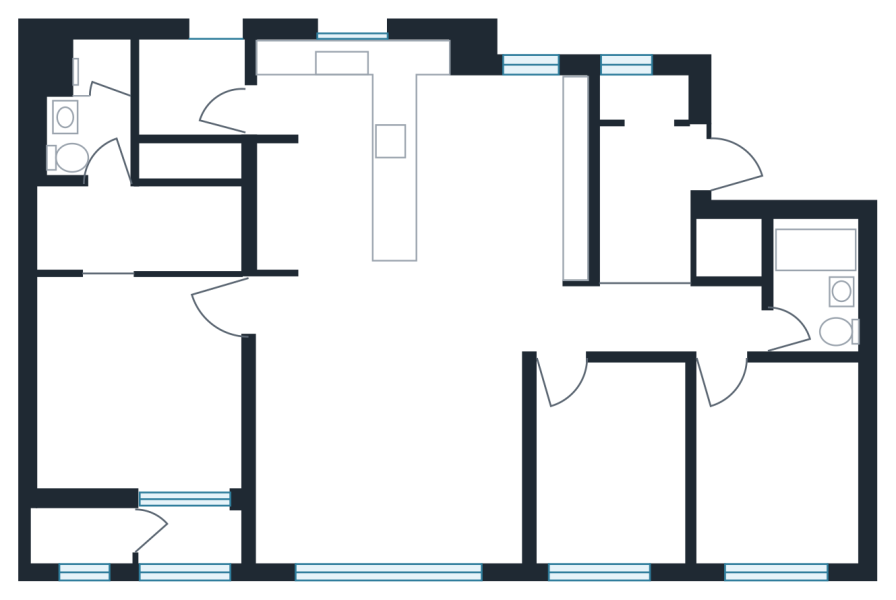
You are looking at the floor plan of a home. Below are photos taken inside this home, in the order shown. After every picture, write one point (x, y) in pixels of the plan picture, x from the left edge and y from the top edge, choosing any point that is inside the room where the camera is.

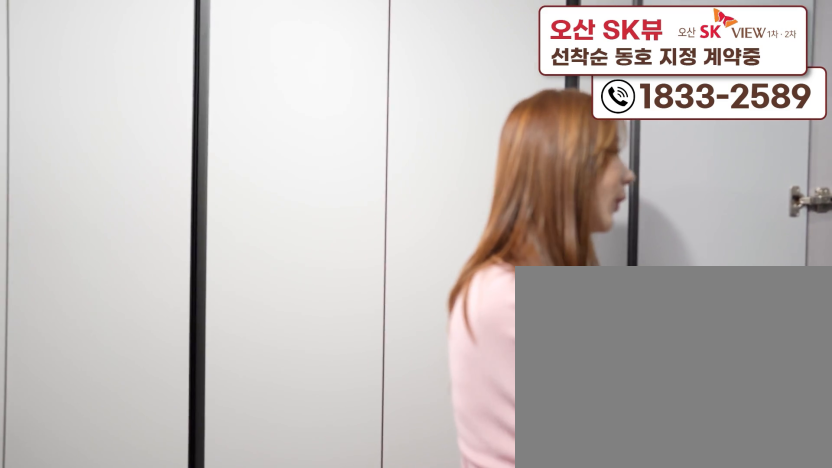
(652, 179)
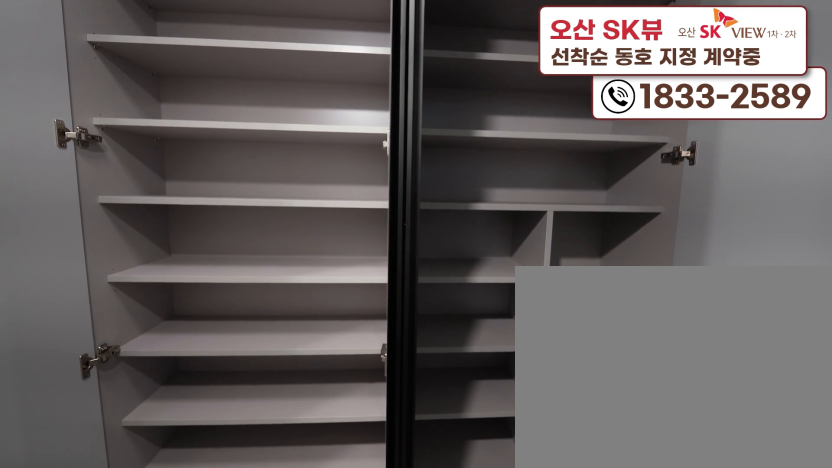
(652, 179)
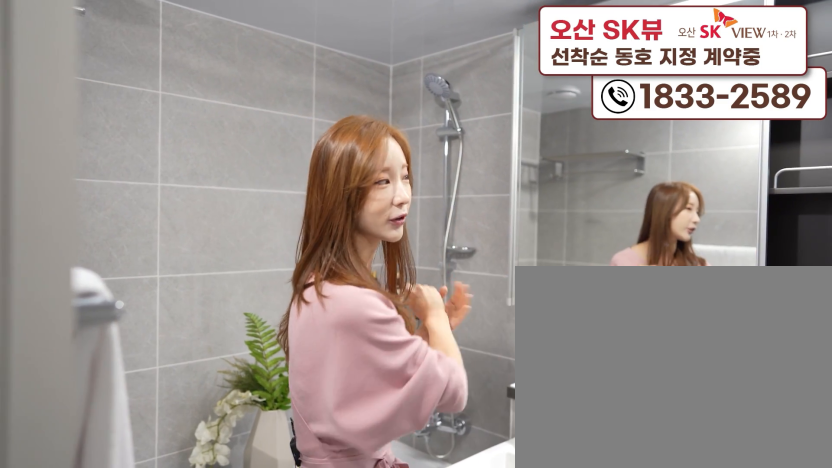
(822, 312)
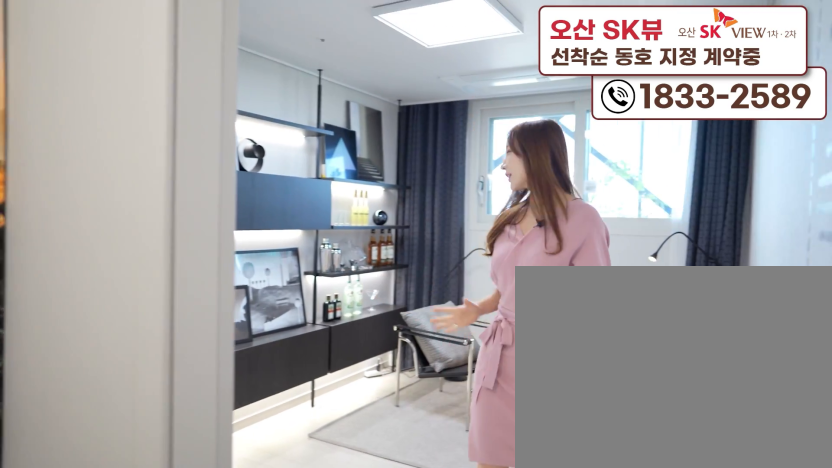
(769, 510)
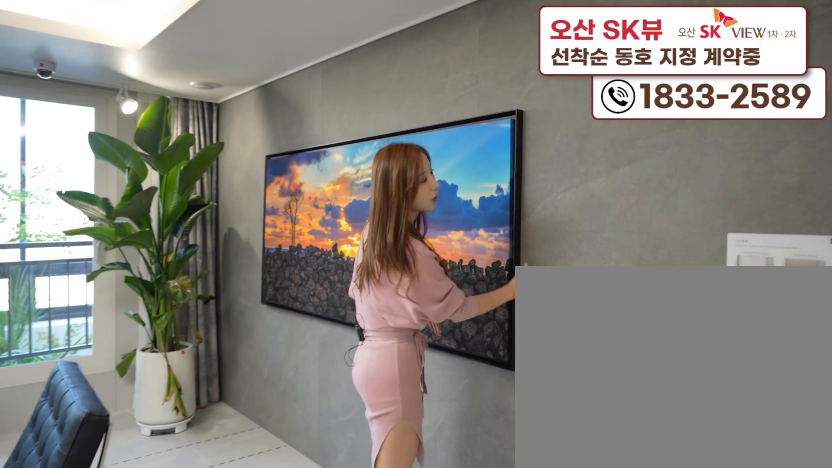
(393, 494)
